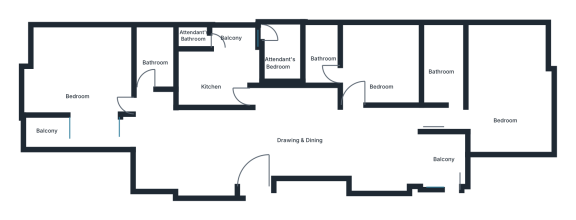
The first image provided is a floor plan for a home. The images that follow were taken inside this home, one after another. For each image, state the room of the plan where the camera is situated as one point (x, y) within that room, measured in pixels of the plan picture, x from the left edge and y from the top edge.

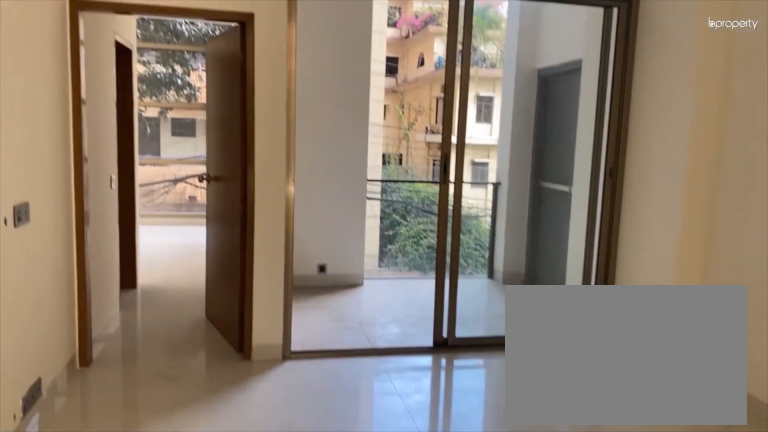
(344, 139)
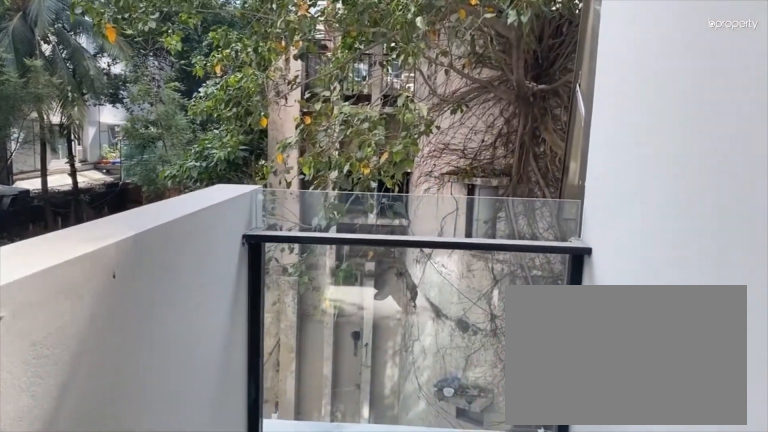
(54, 135)
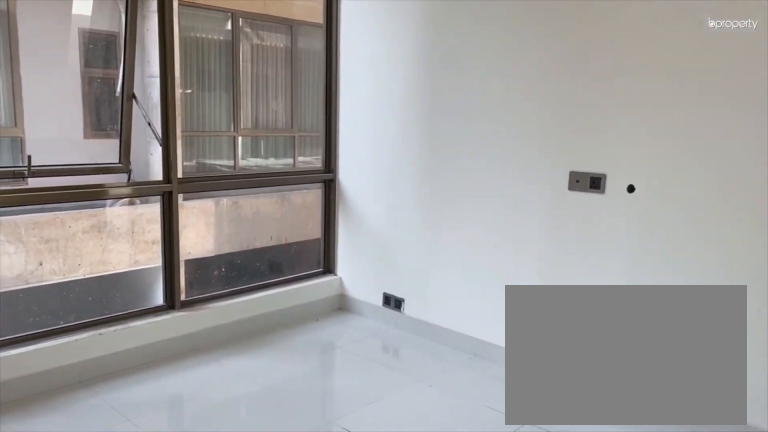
(77, 79)
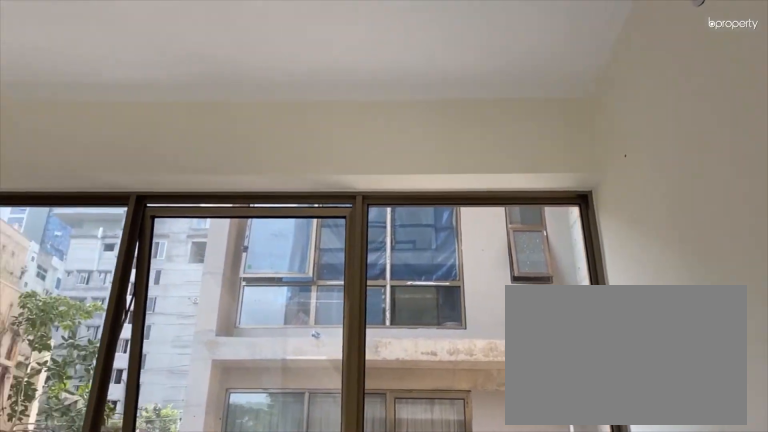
(77, 79)
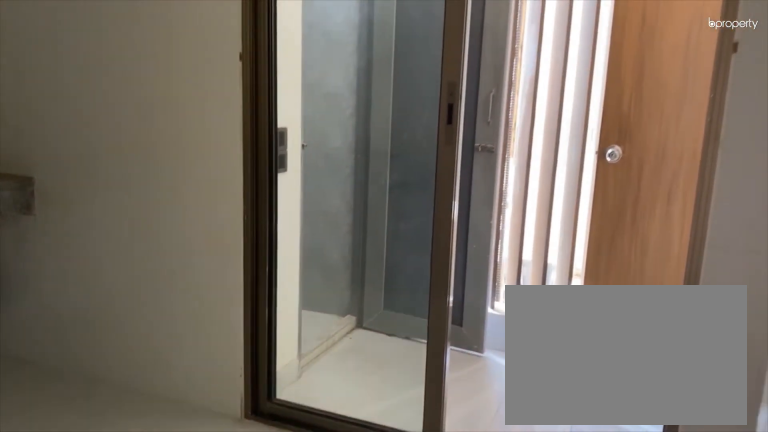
(212, 73)
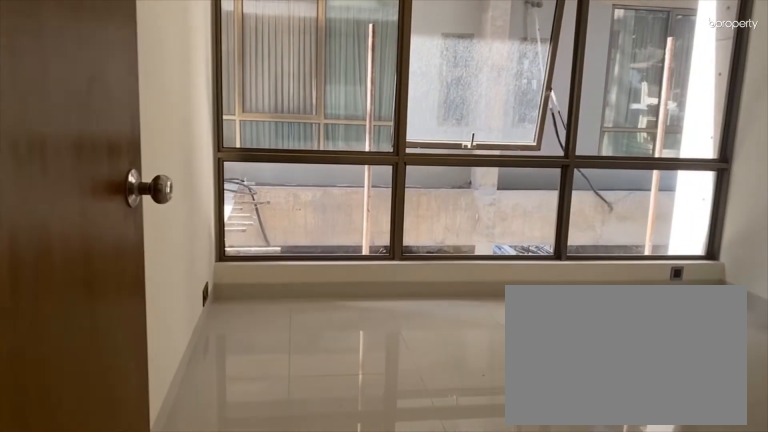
(350, 107)
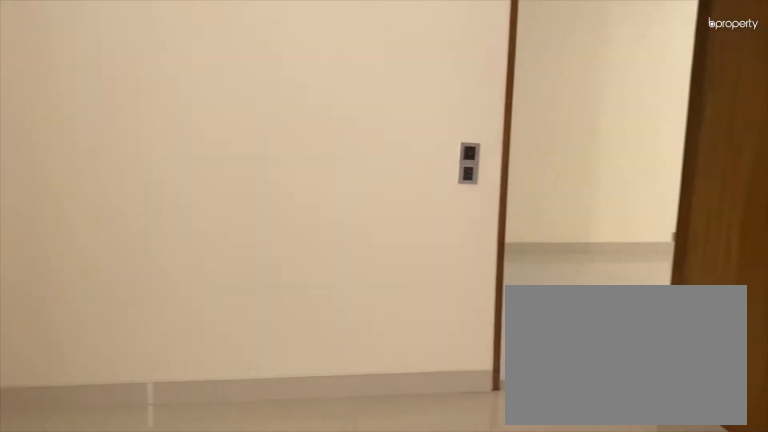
(378, 55)
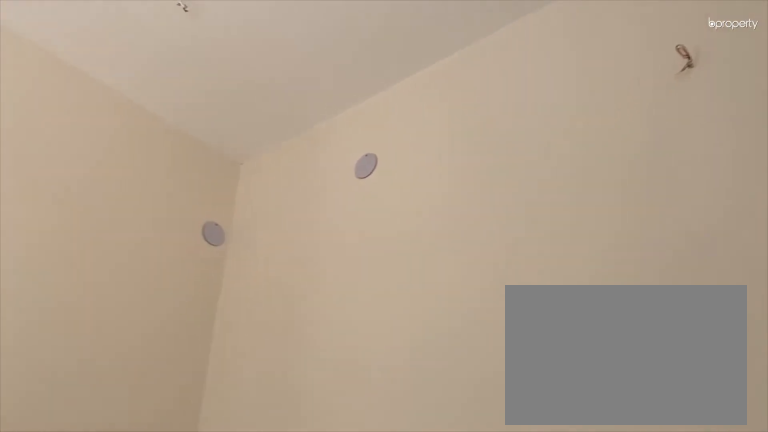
(378, 55)
